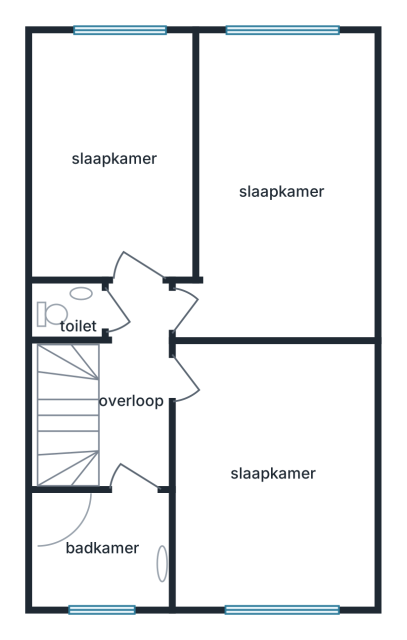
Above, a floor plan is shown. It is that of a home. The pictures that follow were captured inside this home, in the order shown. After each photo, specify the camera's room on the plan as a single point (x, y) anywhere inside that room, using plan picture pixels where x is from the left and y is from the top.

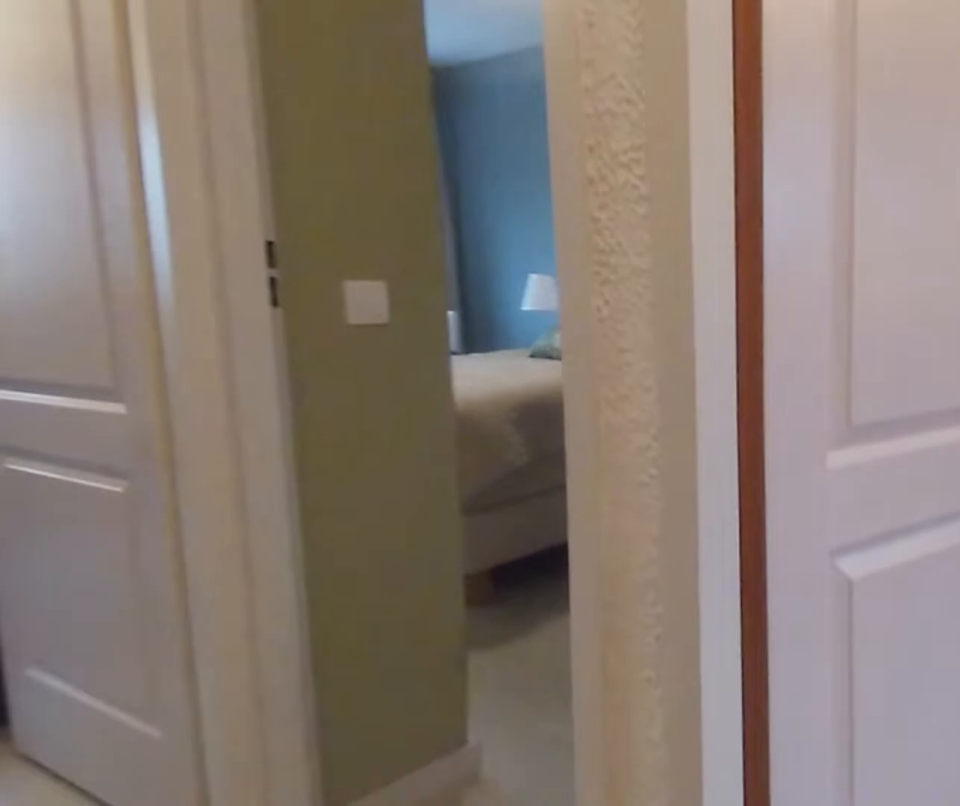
(133, 388)
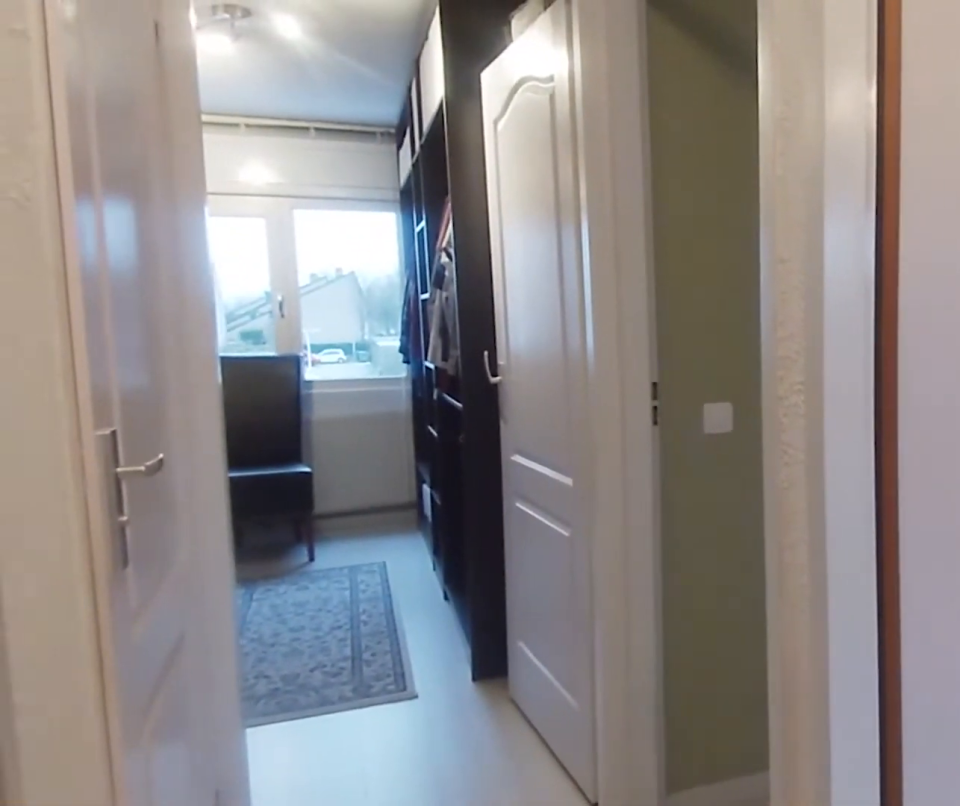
(133, 388)
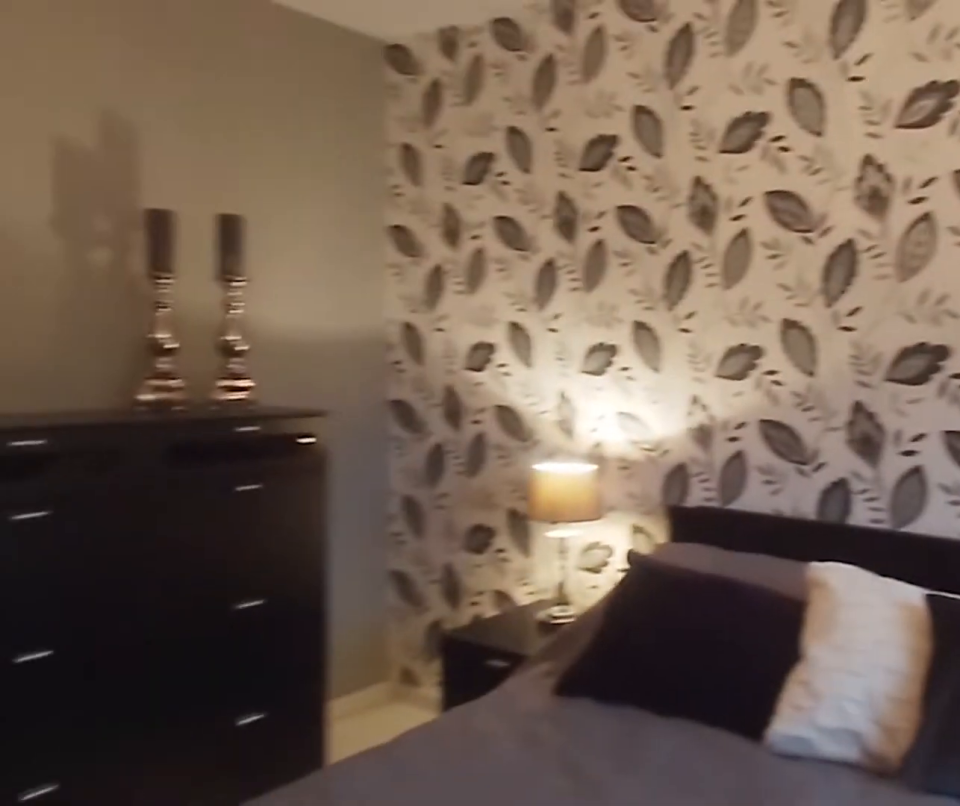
(273, 473)
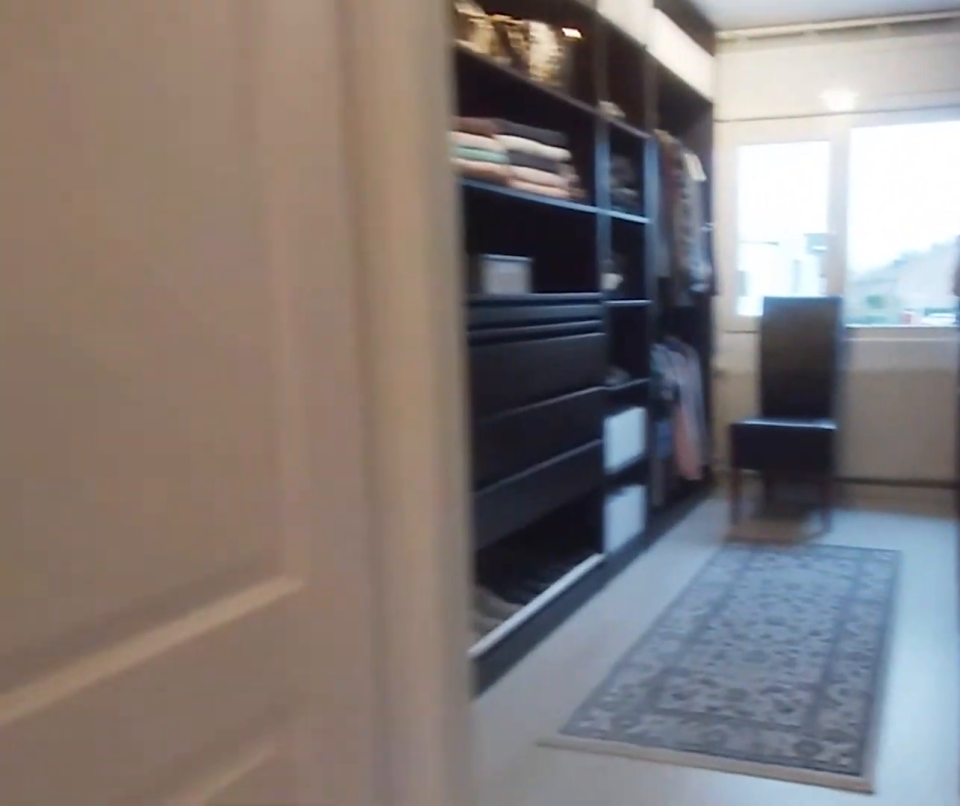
(133, 389)
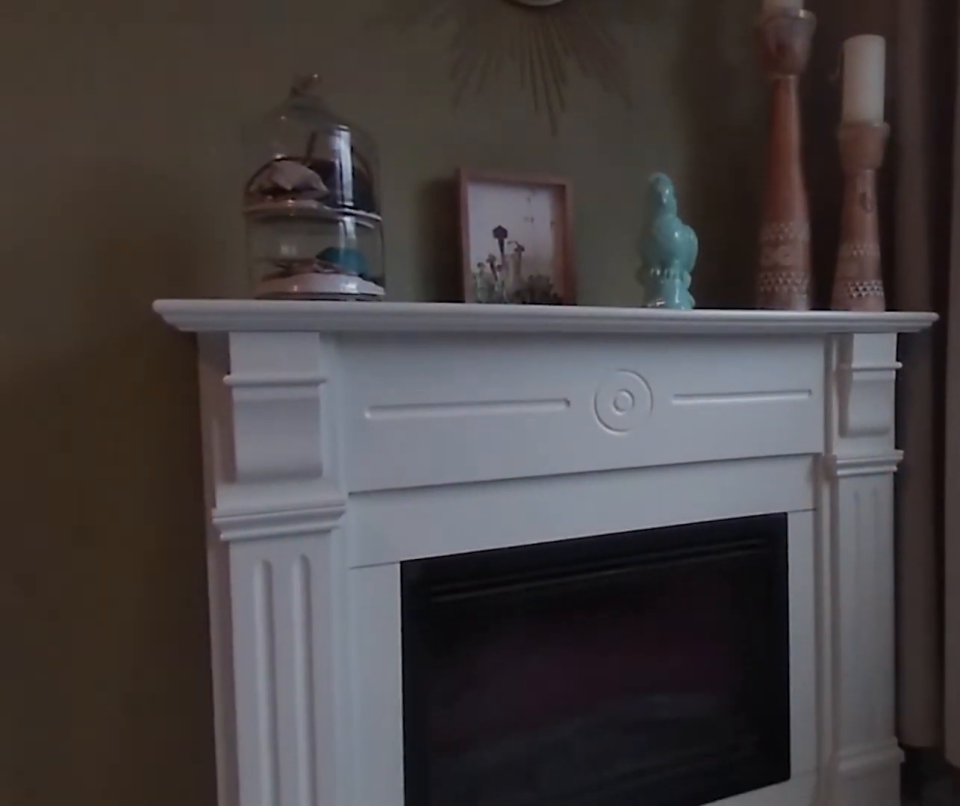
(316, 305)
